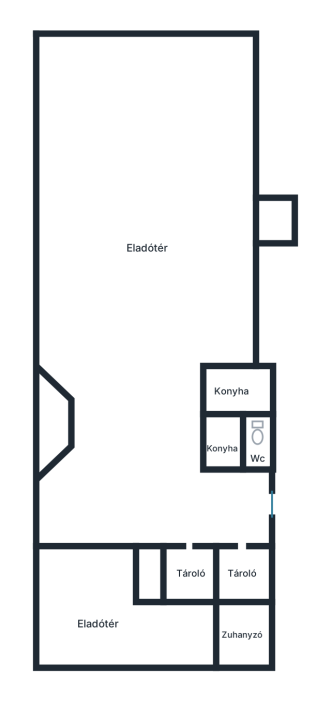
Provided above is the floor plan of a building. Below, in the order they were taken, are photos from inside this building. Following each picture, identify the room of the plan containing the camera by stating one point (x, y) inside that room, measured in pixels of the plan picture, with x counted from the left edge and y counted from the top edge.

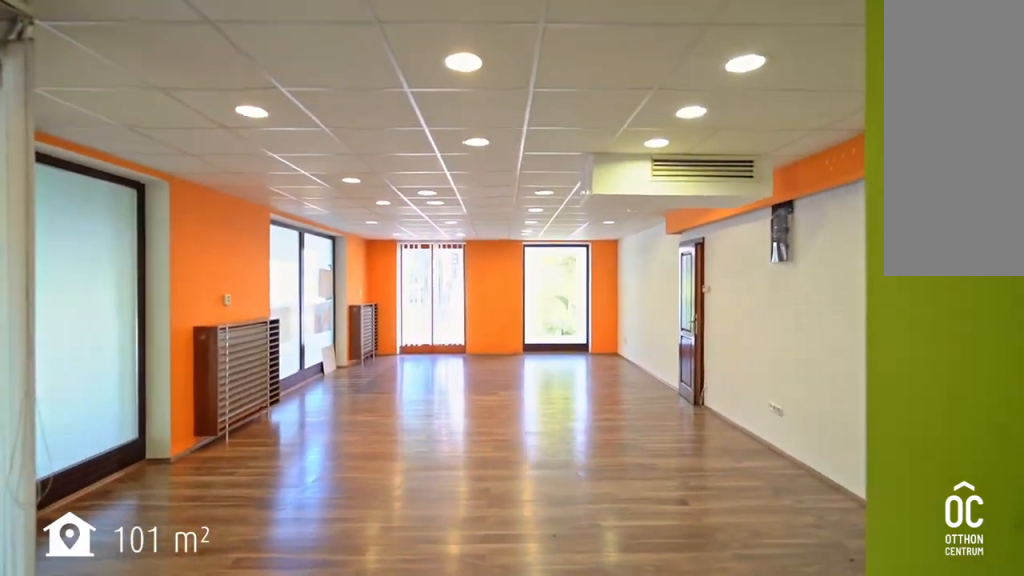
(148, 248)
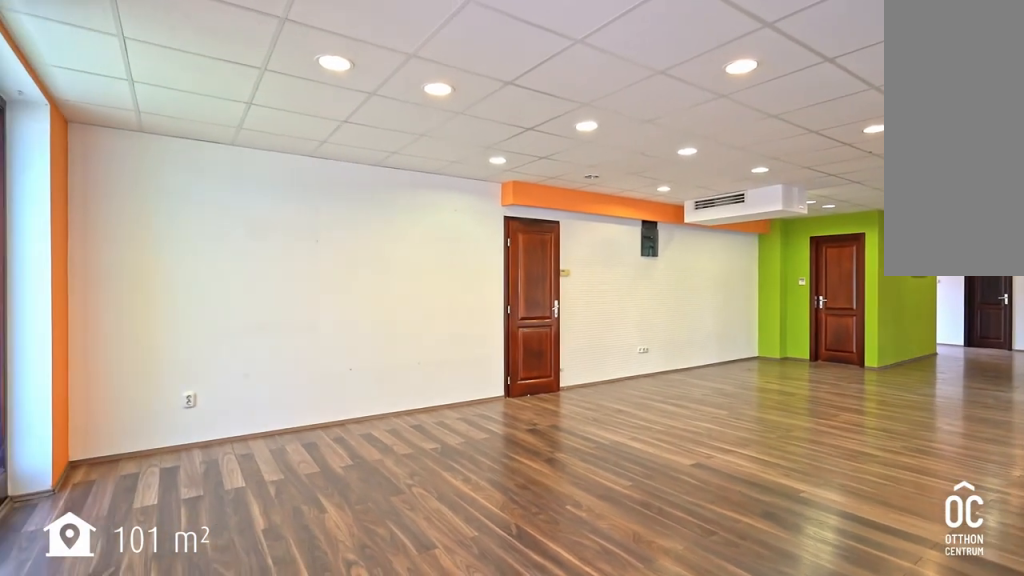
(148, 248)
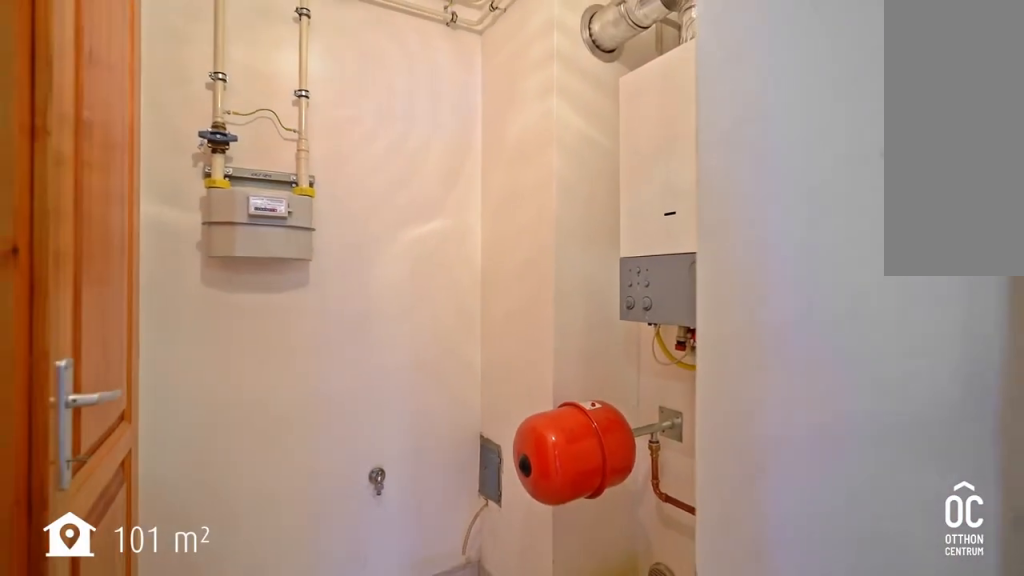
(273, 219)
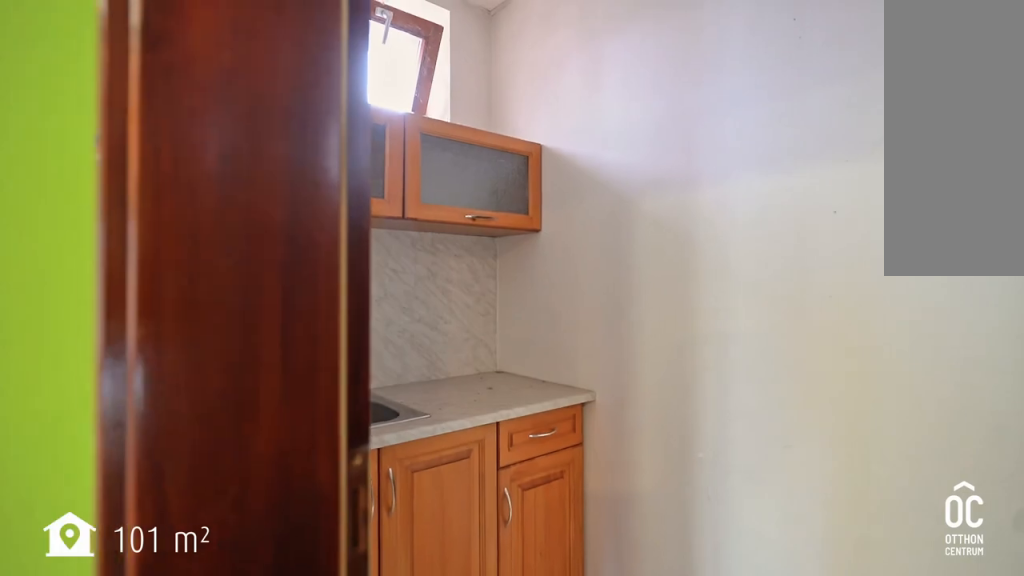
(235, 391)
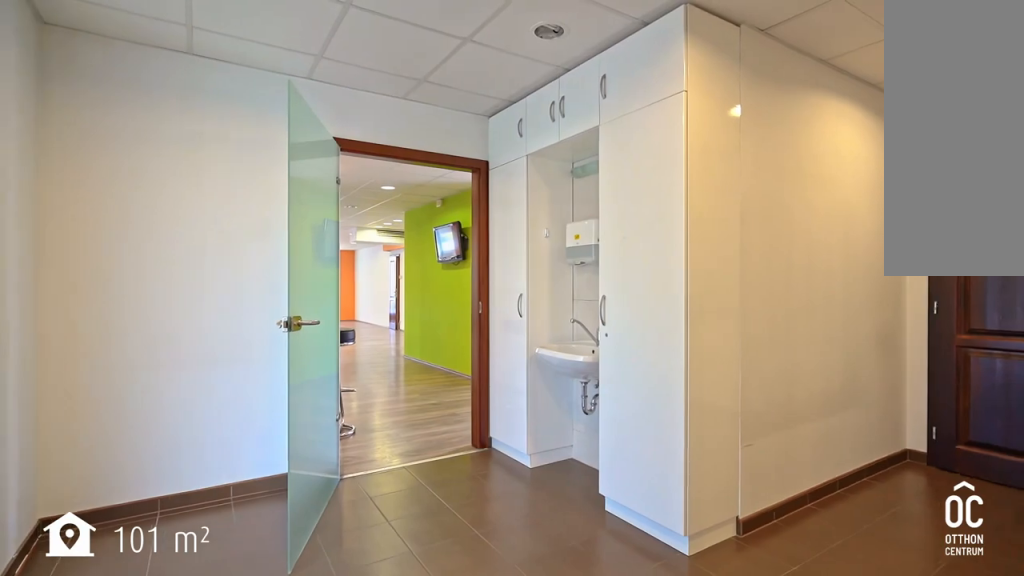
(97, 619)
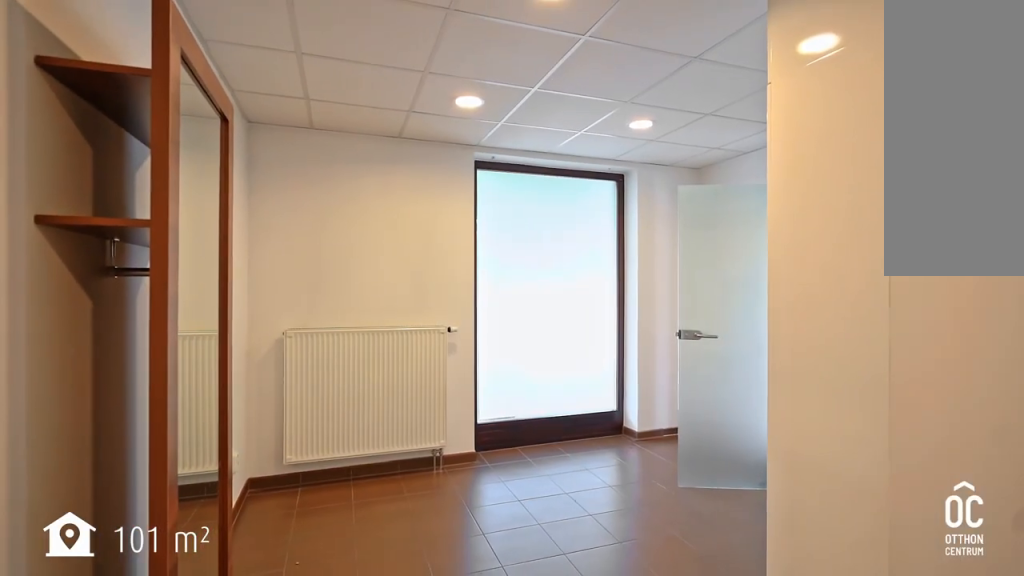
(97, 619)
